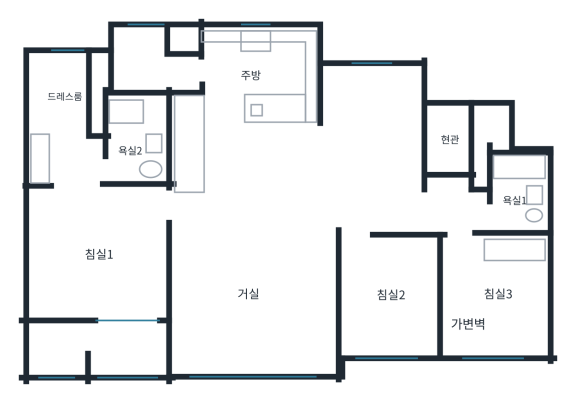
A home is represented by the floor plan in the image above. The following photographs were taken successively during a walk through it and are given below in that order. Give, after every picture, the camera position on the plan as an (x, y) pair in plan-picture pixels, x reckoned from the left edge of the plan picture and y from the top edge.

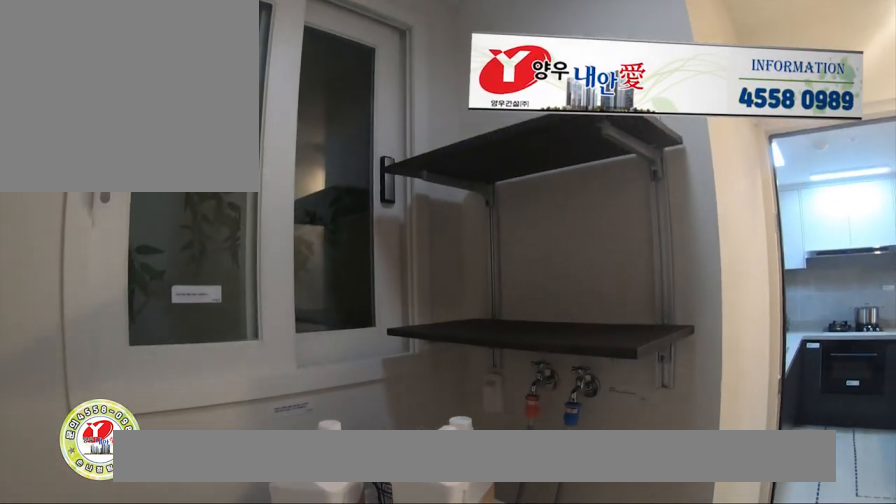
(168, 69)
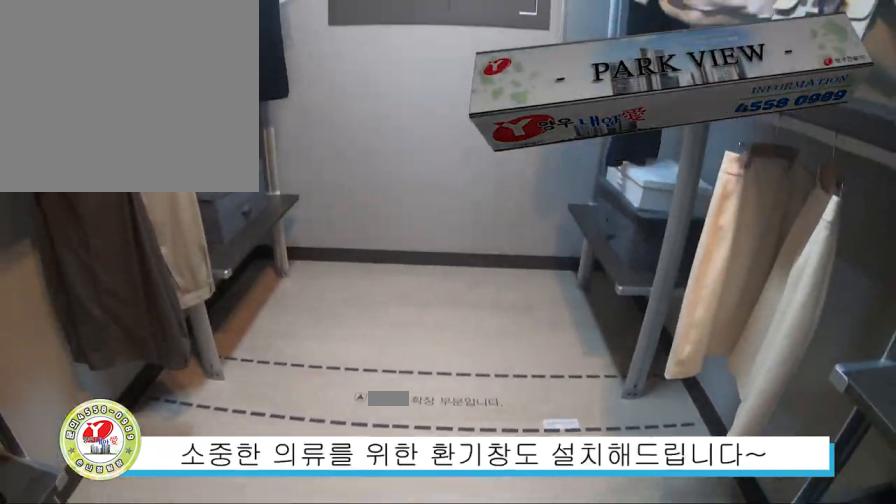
(99, 106)
